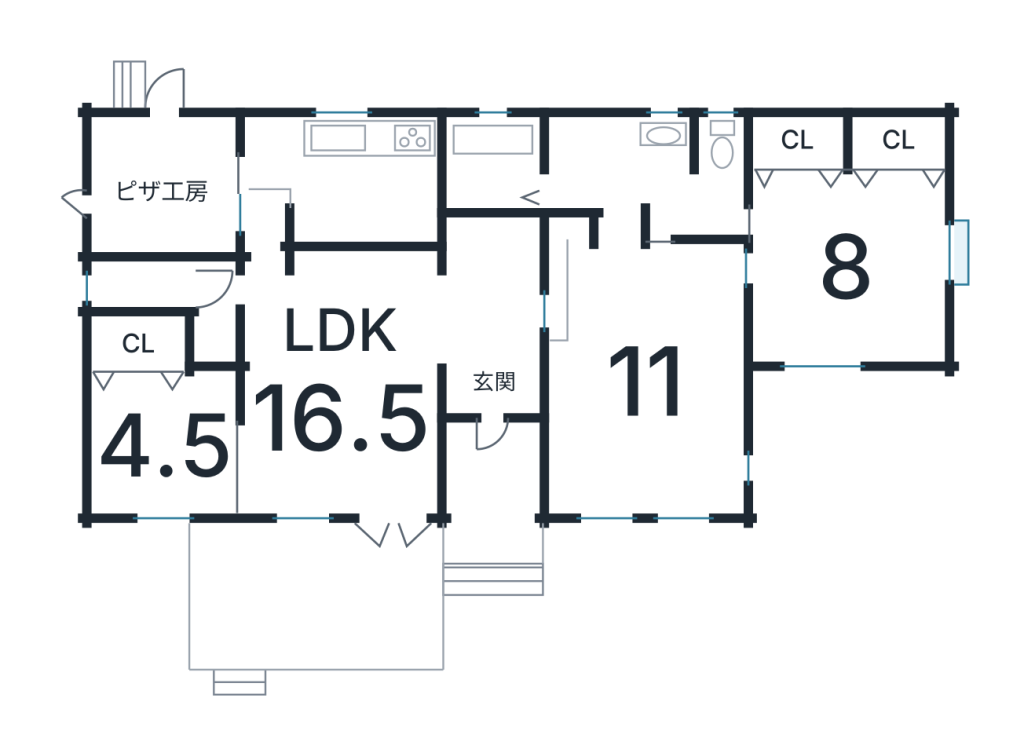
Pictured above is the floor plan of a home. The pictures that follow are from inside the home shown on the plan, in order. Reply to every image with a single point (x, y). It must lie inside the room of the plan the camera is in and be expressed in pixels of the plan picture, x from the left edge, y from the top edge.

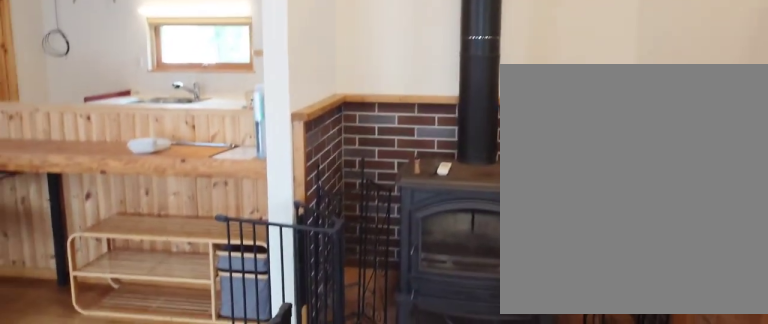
(485, 341)
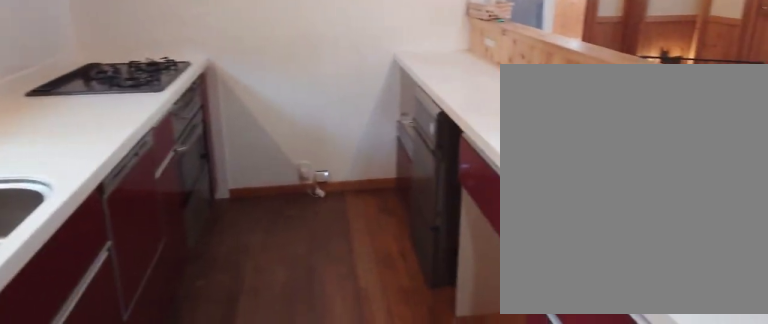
(344, 192)
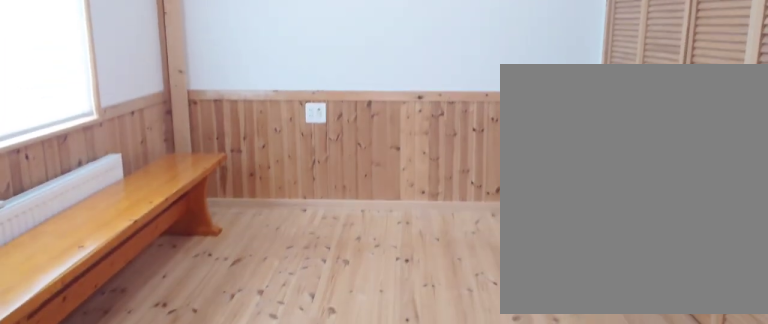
(153, 452)
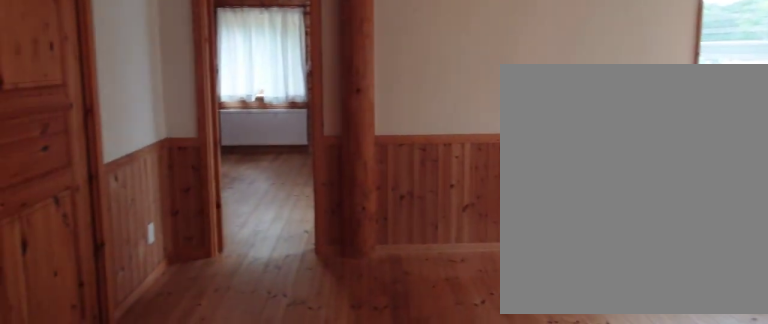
(641, 392)
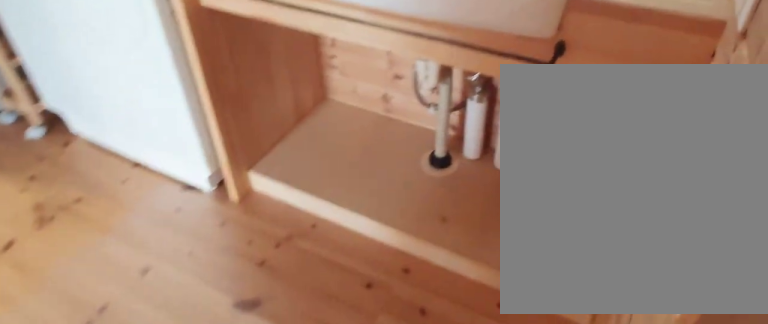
(609, 174)
